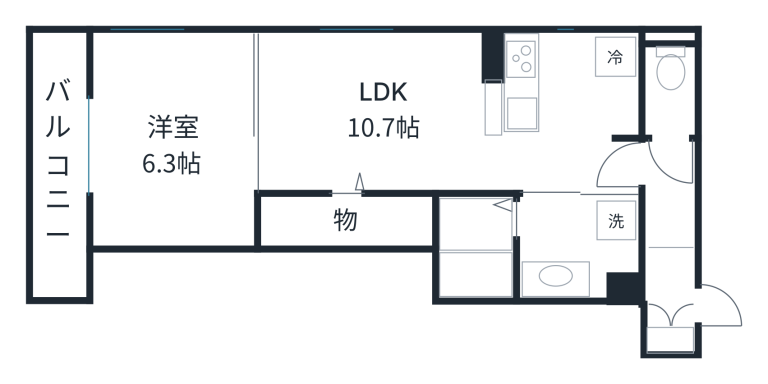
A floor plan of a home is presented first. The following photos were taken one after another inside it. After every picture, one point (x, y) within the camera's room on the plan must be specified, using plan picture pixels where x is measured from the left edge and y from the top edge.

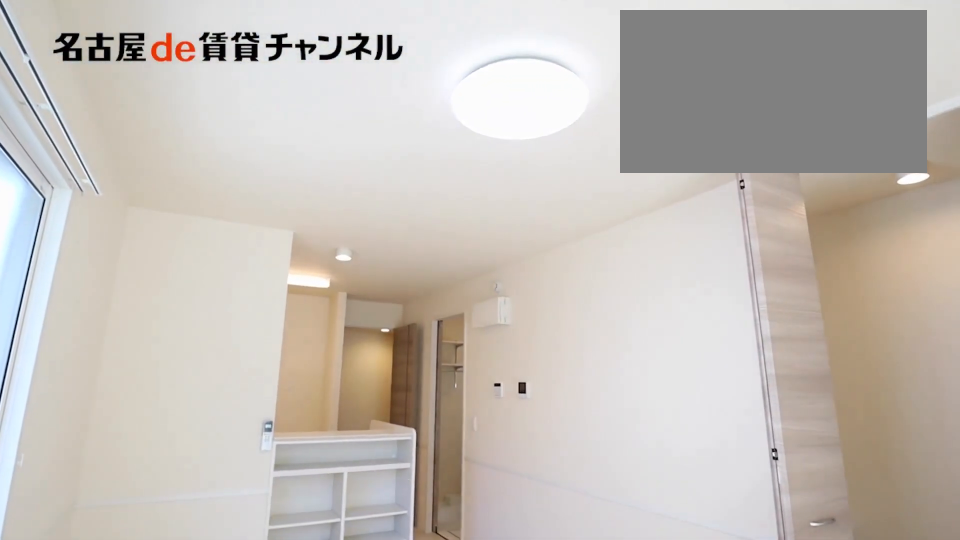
(372, 112)
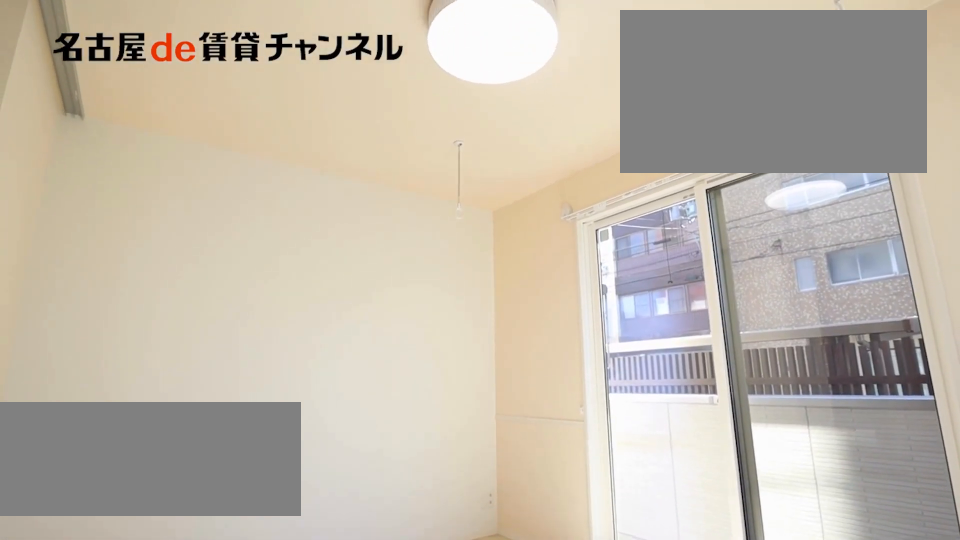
(173, 141)
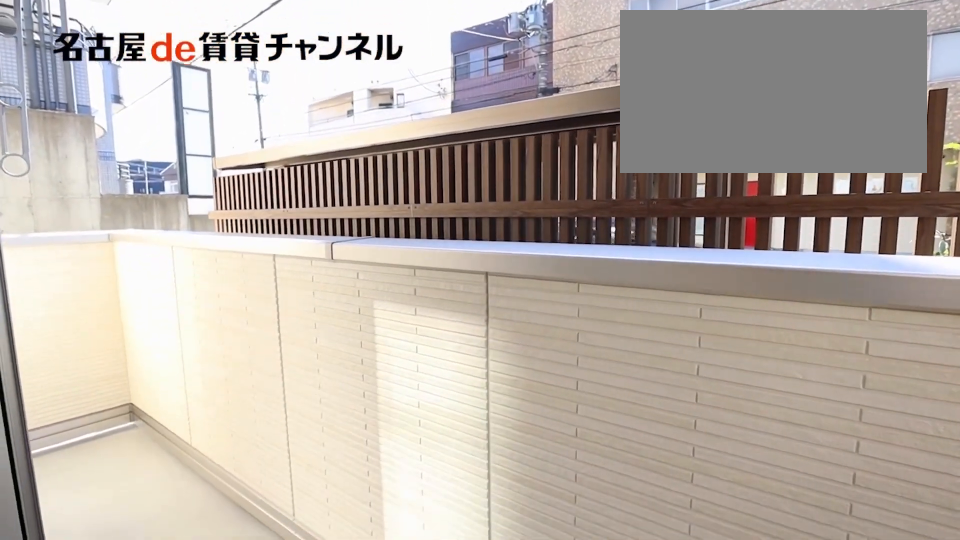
(59, 165)
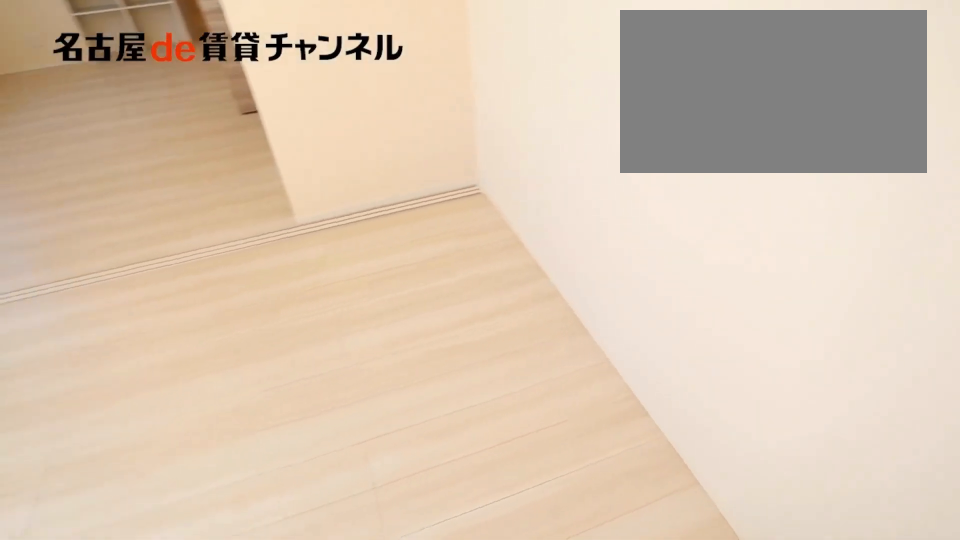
(175, 140)
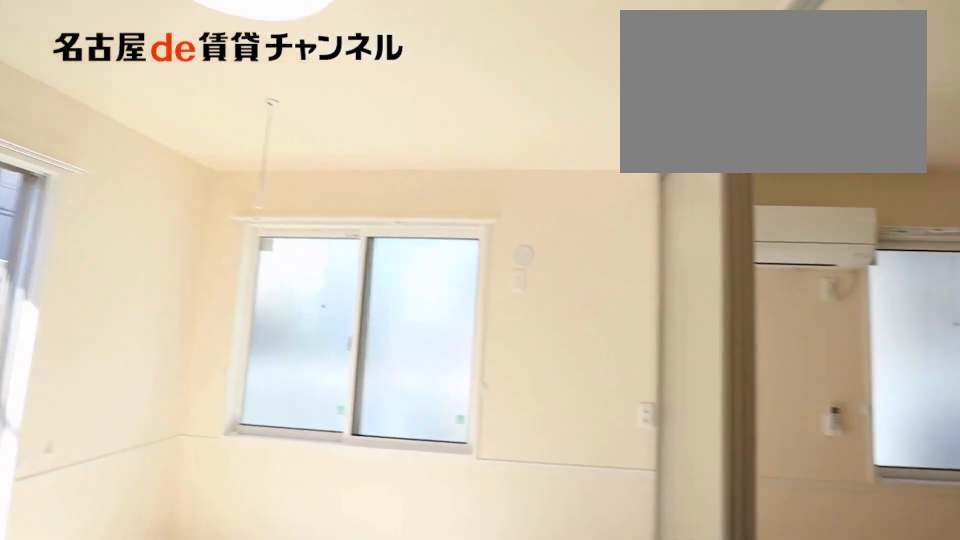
(175, 140)
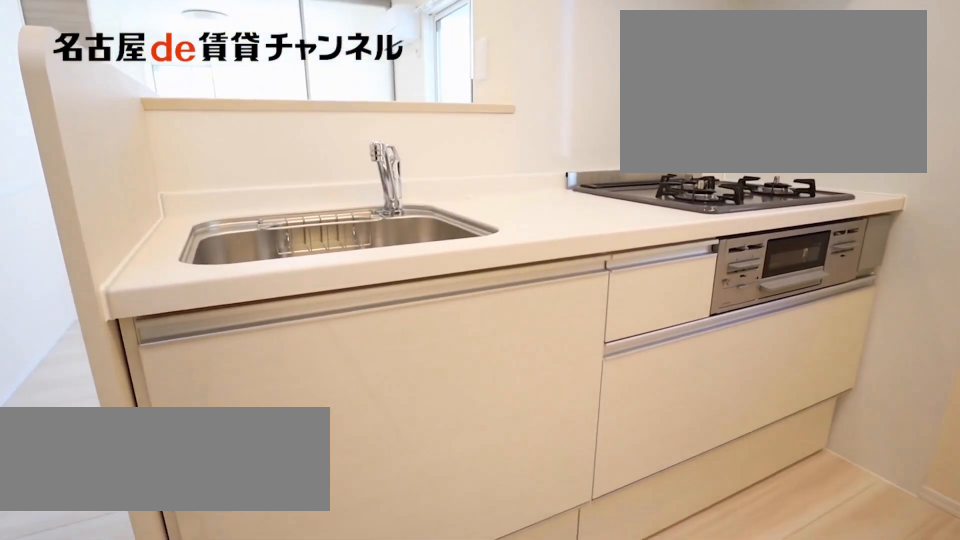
(562, 83)
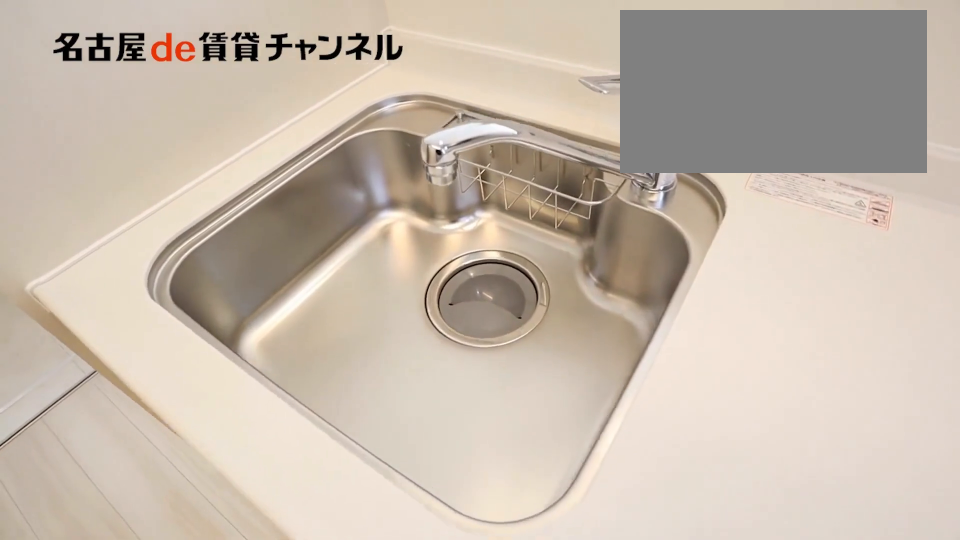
(562, 83)
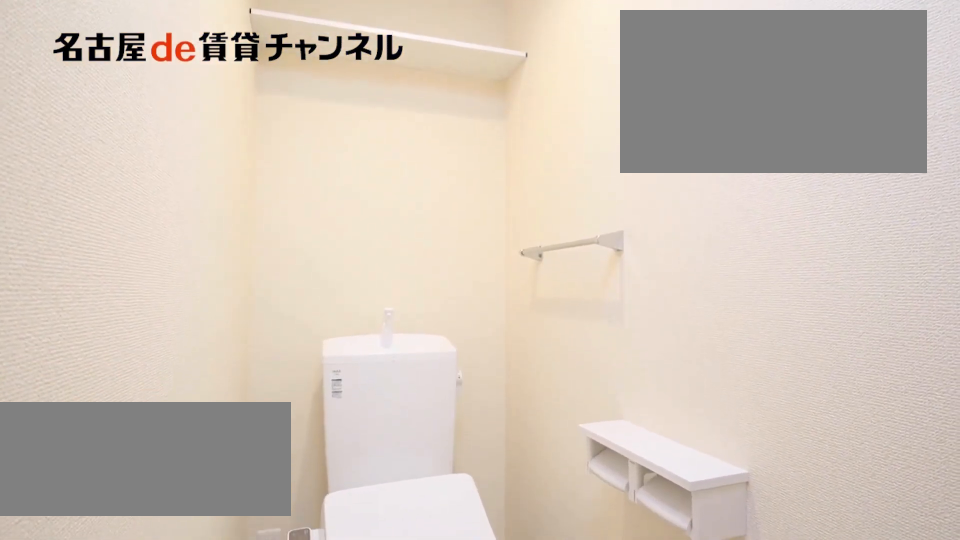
(669, 90)
